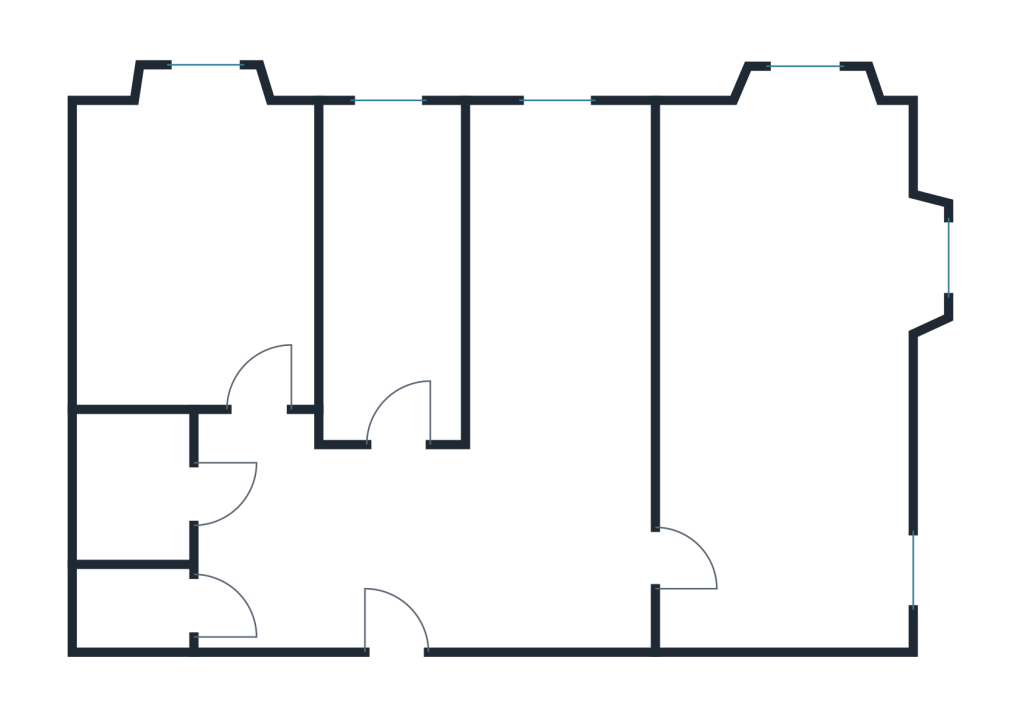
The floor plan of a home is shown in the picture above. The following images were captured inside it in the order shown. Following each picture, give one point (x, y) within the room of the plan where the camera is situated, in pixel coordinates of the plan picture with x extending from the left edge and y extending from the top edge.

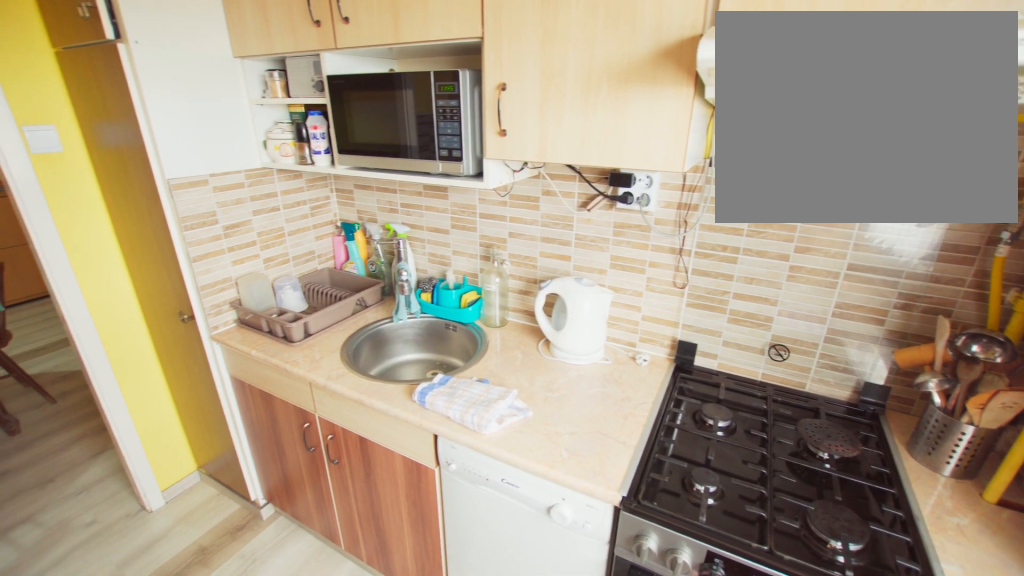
(565, 280)
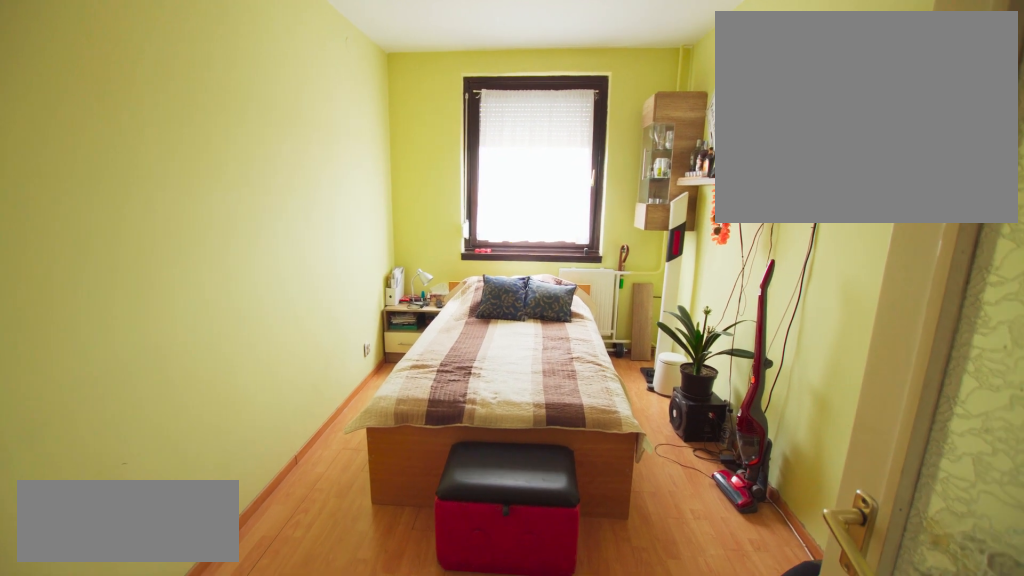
(388, 279)
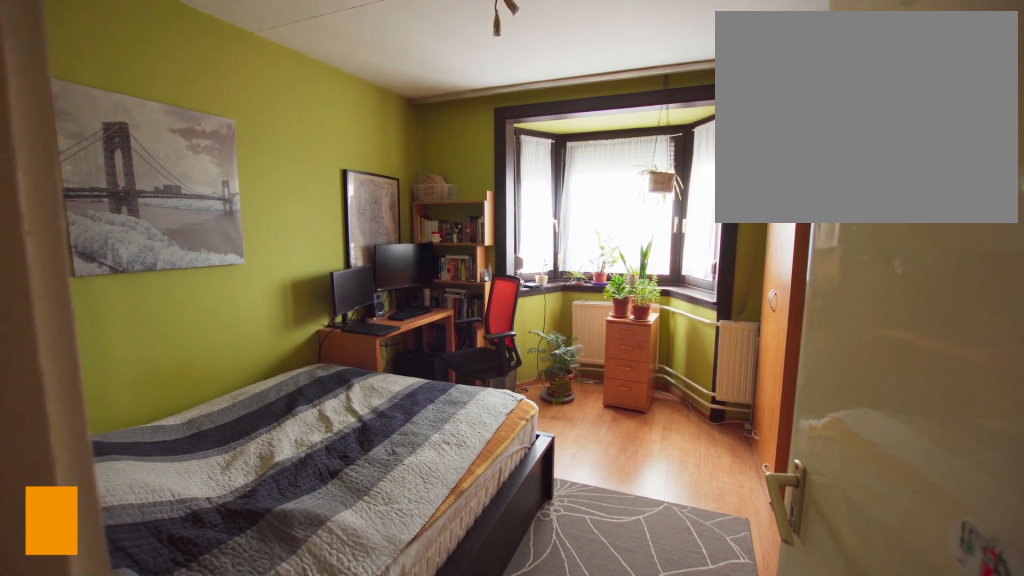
(200, 280)
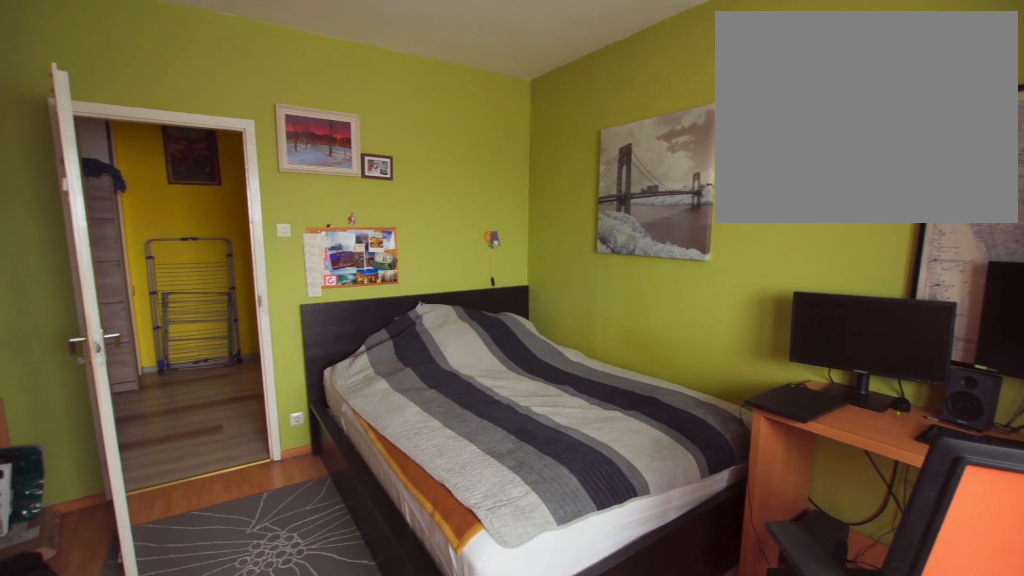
(200, 280)
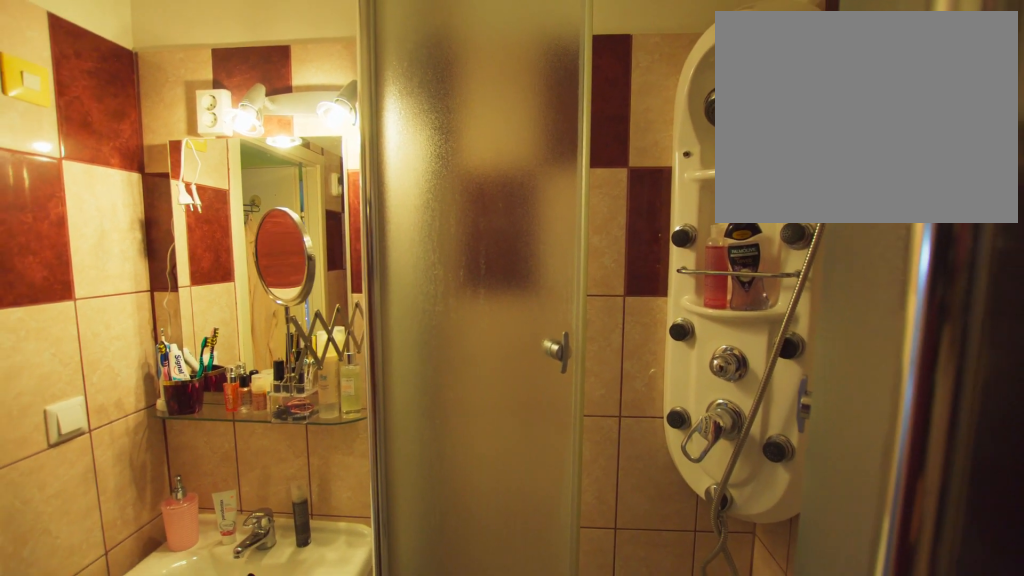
(138, 485)
